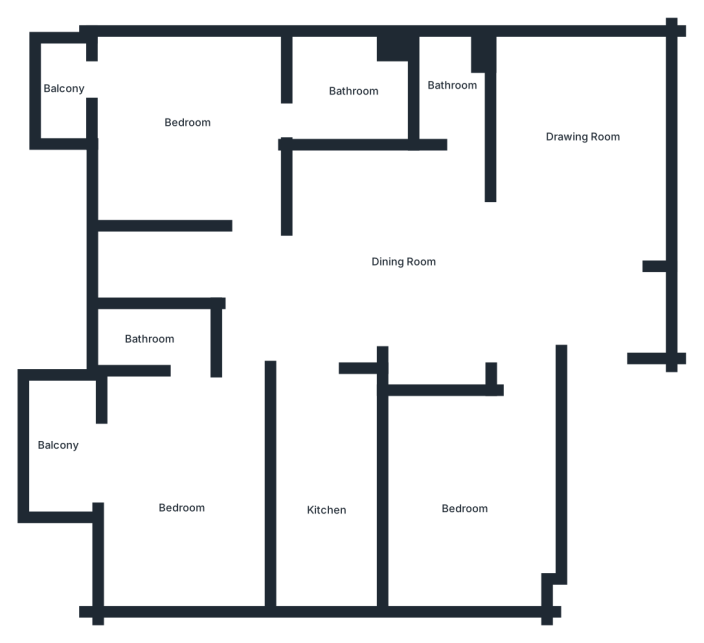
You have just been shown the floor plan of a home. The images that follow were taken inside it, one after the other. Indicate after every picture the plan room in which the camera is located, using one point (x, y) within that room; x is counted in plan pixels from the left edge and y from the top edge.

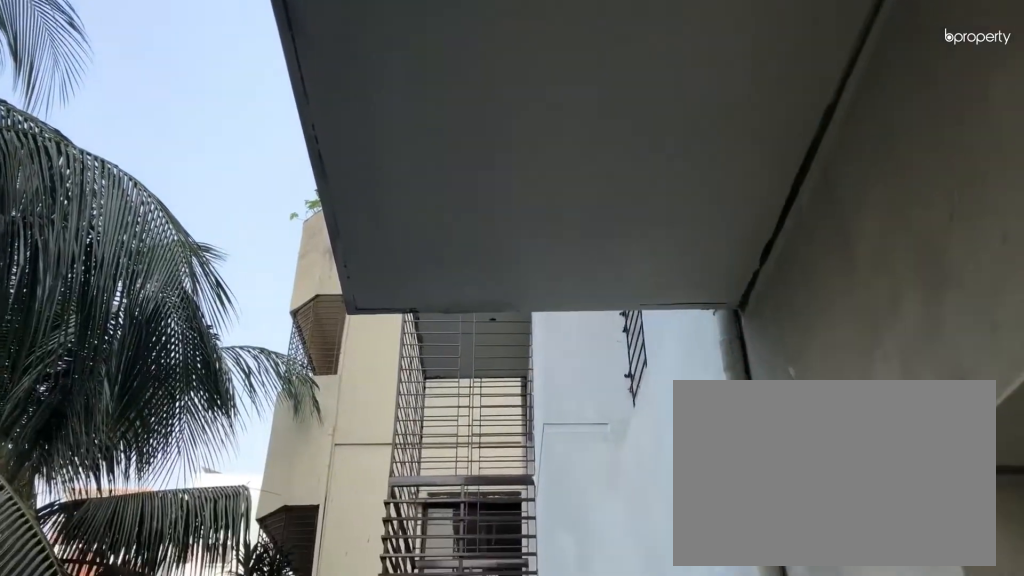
(58, 442)
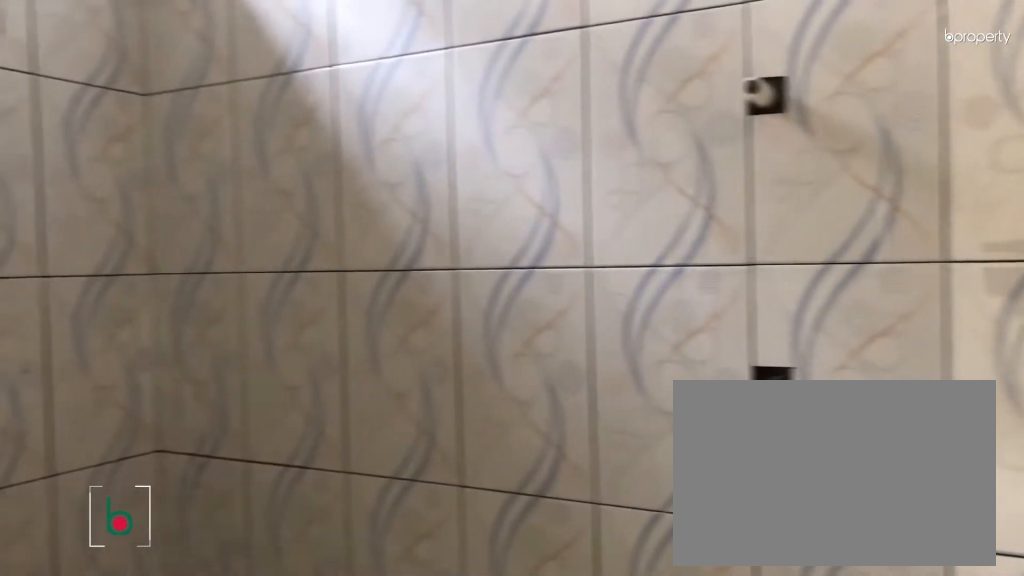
(145, 343)
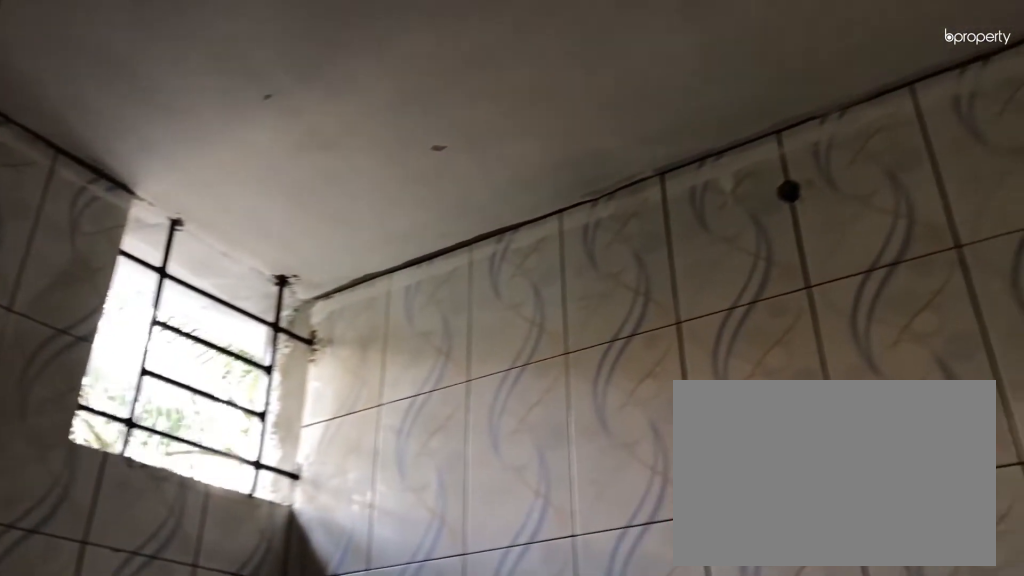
(145, 343)
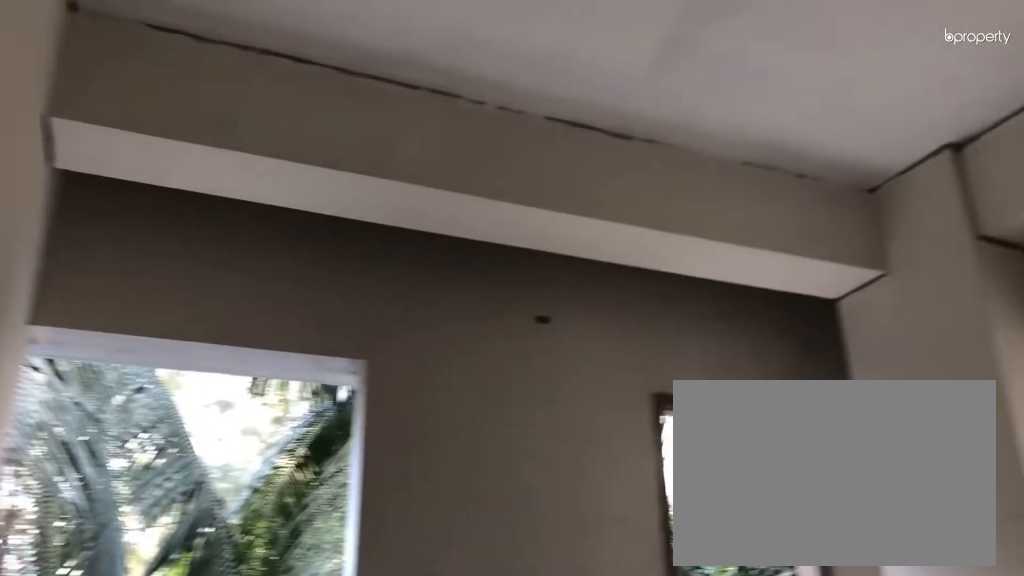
(181, 125)
